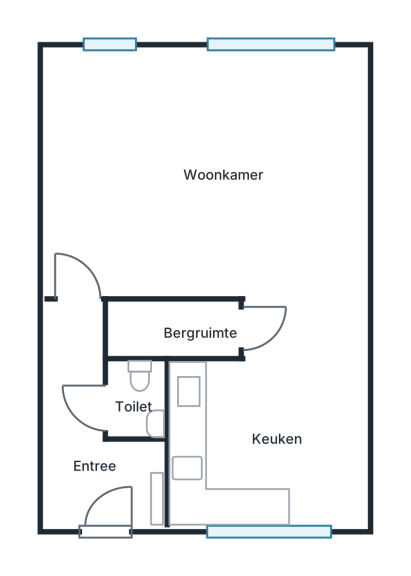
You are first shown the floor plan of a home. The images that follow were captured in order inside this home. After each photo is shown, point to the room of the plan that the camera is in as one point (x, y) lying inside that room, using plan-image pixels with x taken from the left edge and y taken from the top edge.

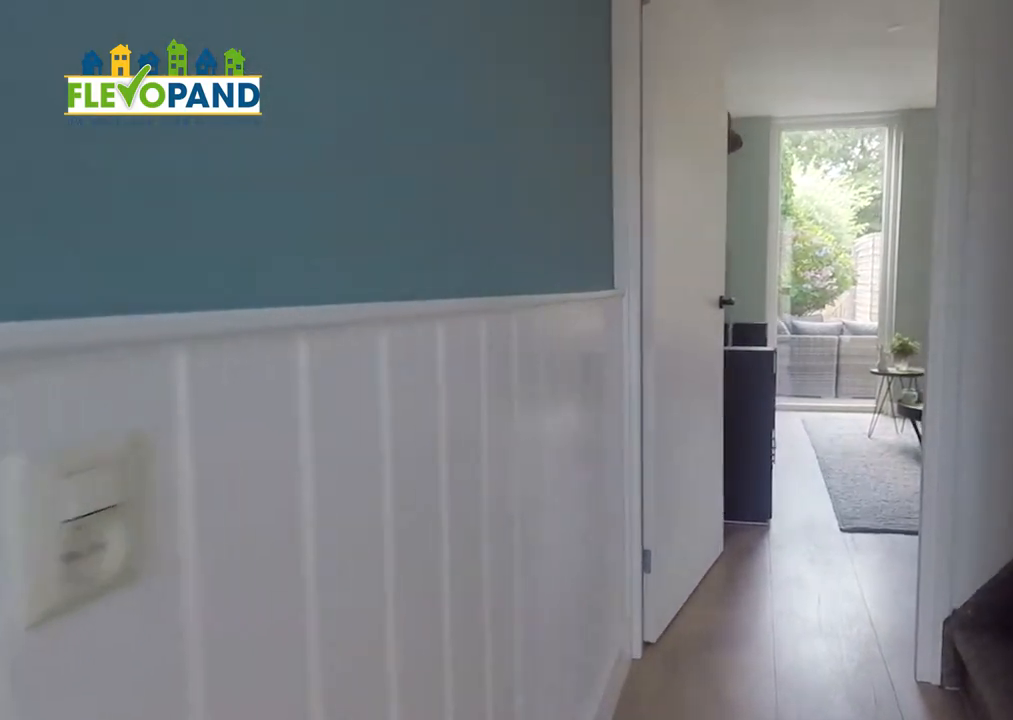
(91, 433)
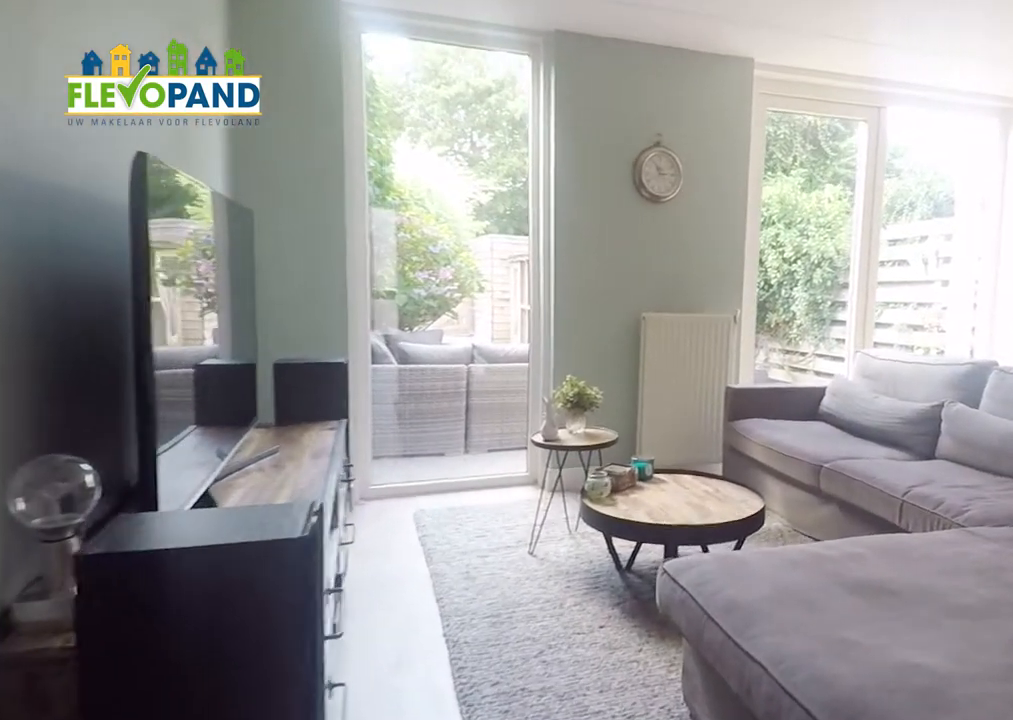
(205, 175)
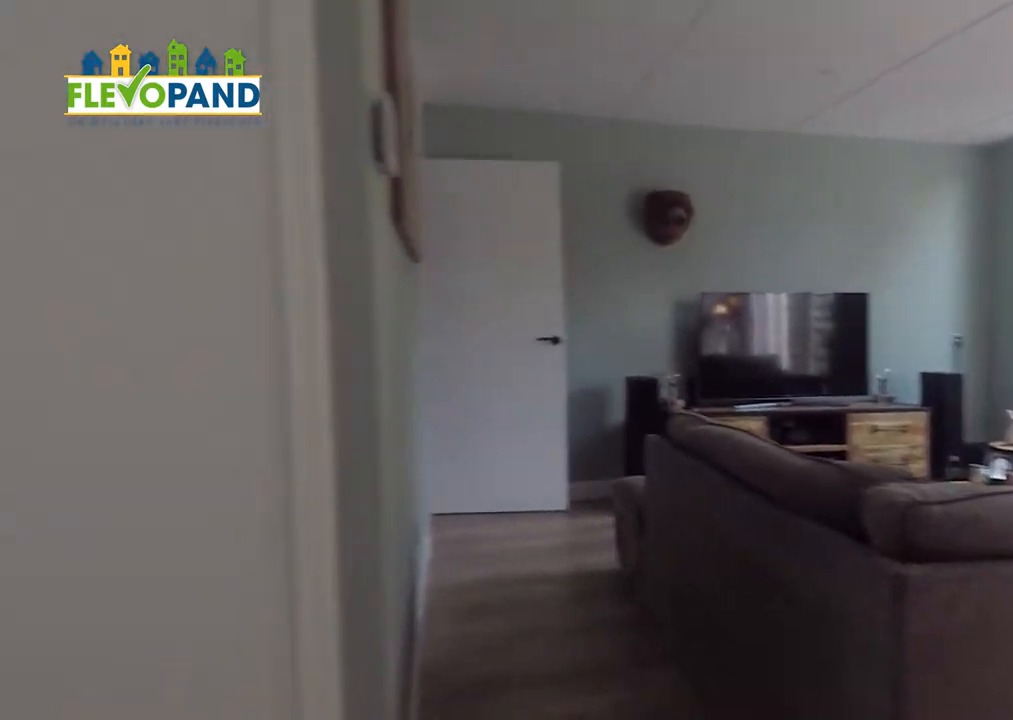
(205, 175)
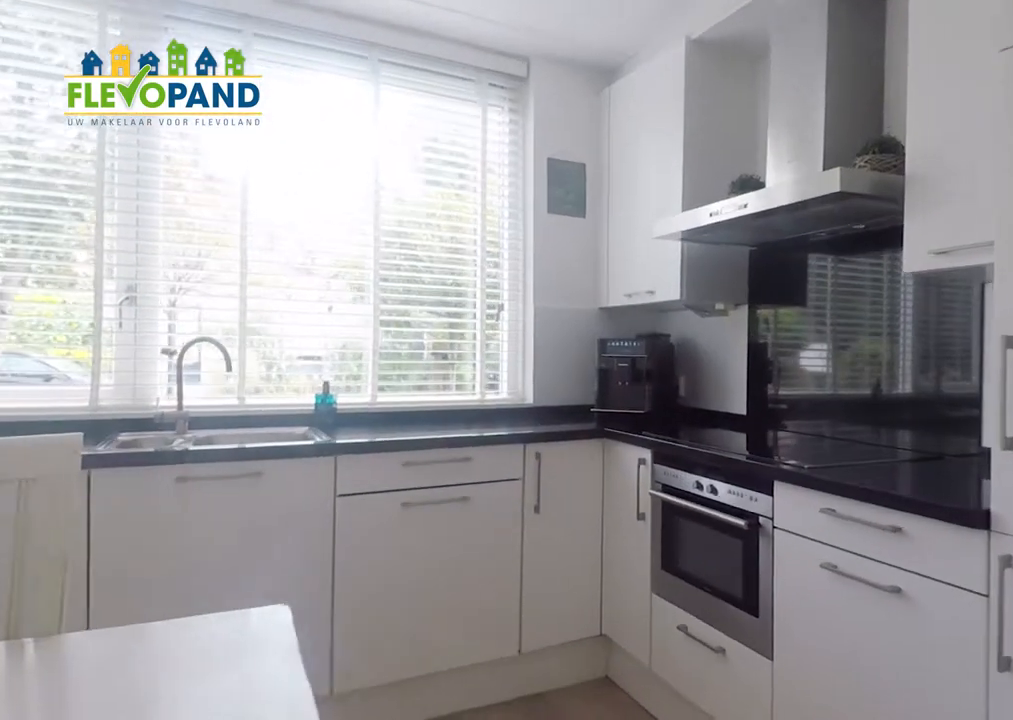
(272, 421)
